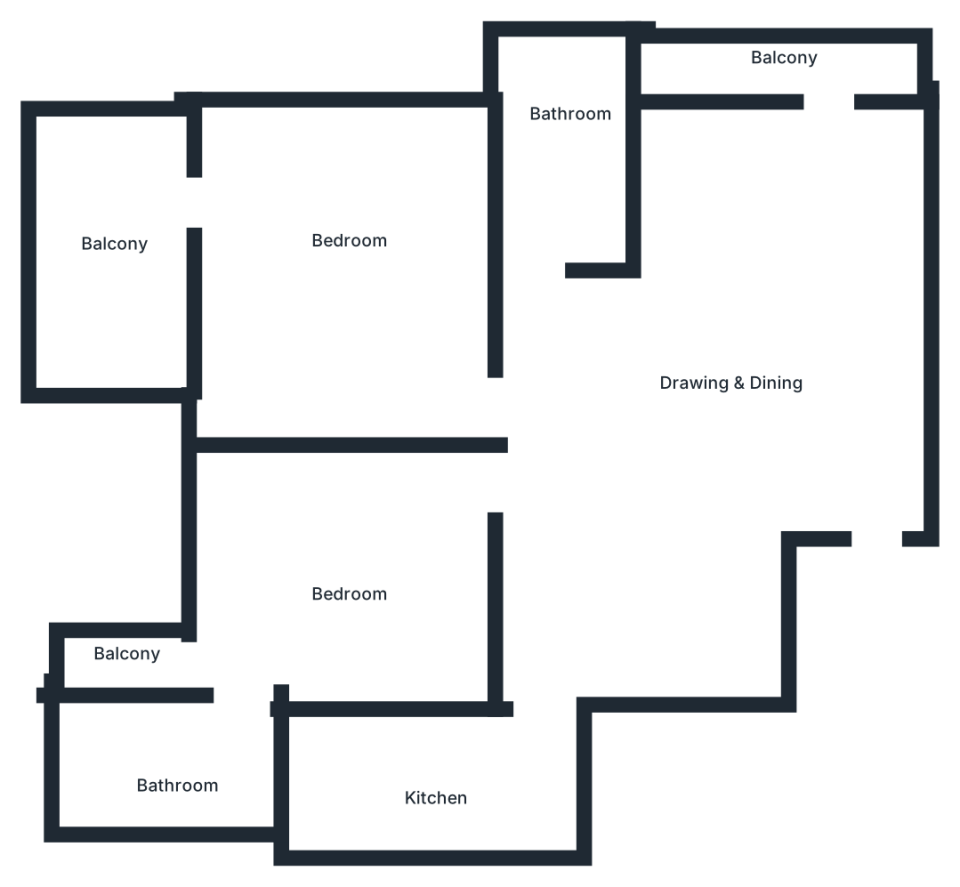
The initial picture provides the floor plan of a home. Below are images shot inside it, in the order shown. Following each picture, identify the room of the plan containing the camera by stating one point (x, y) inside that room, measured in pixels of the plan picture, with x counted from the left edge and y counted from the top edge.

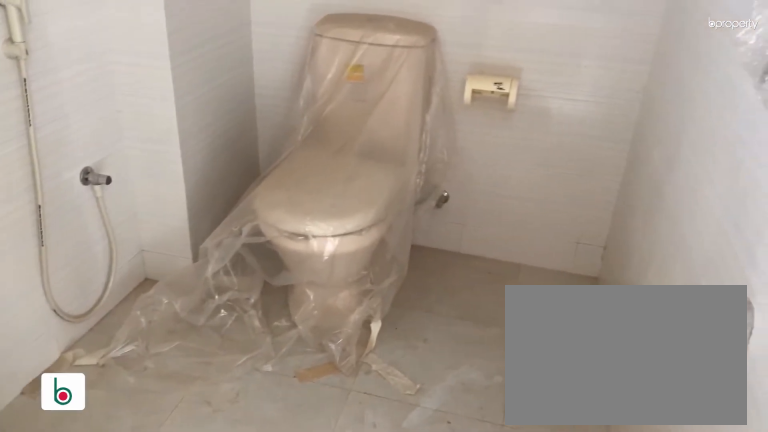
(172, 767)
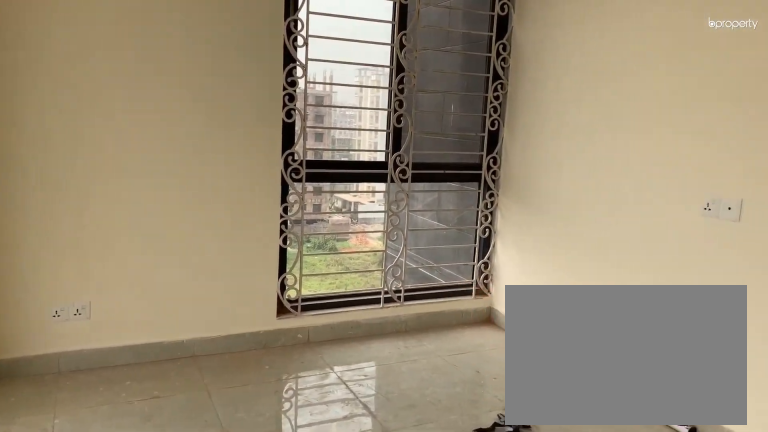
(348, 249)
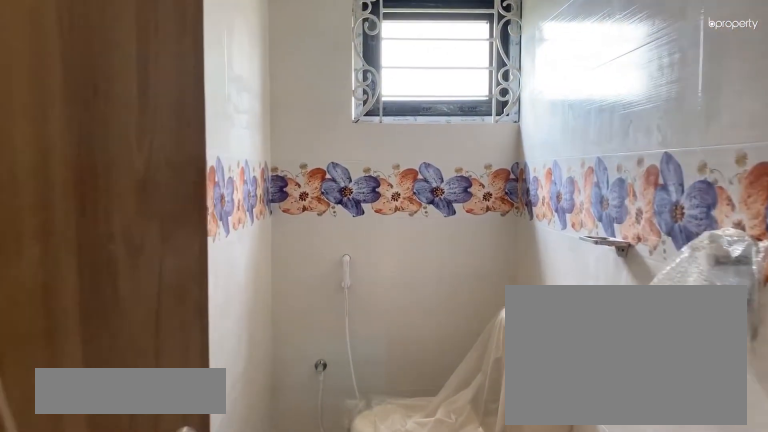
(561, 136)
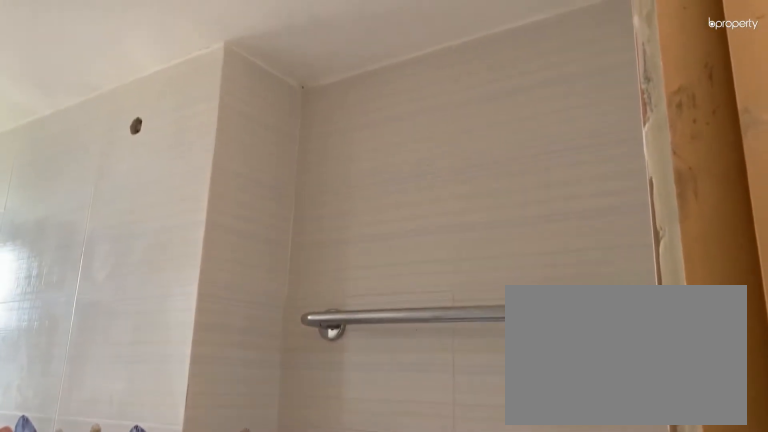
(561, 136)
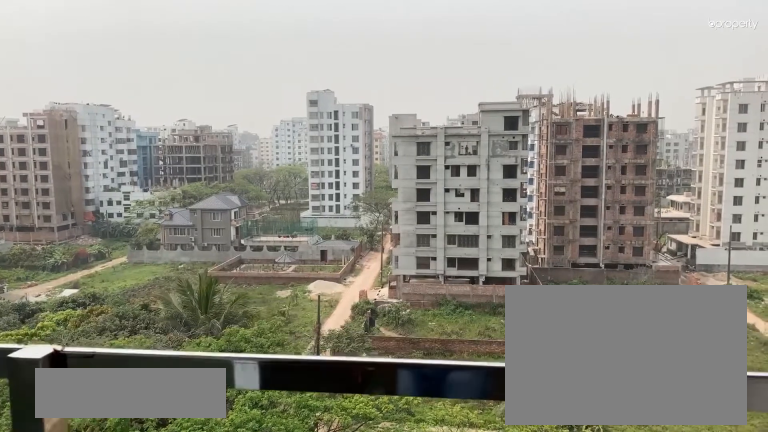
(786, 85)
